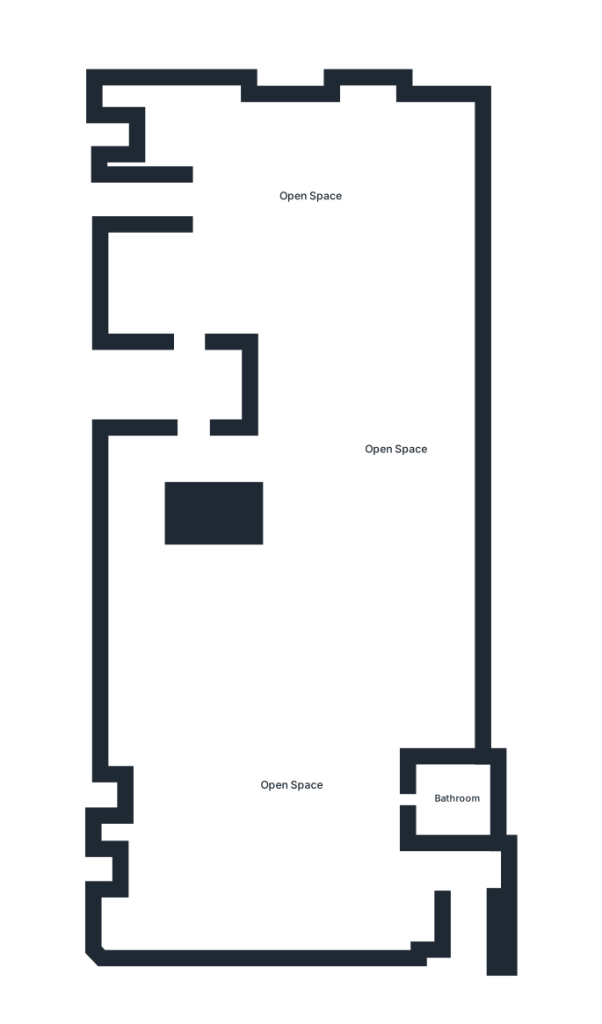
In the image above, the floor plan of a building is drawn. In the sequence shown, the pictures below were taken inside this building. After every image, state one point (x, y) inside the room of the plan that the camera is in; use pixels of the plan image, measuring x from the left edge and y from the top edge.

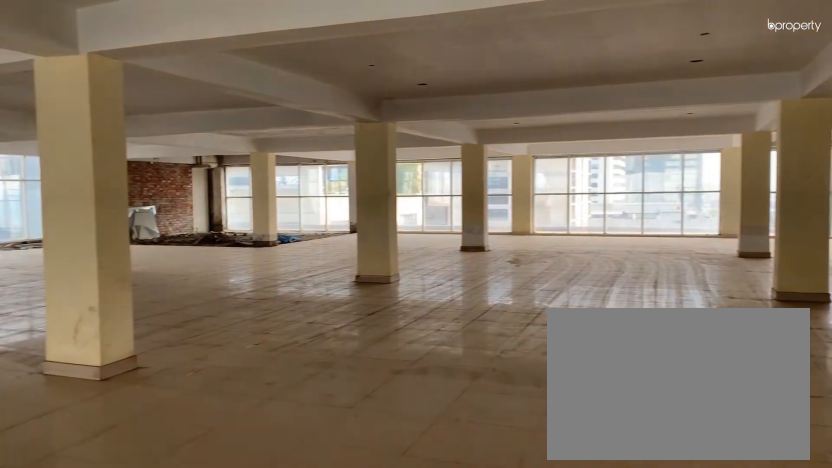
(312, 196)
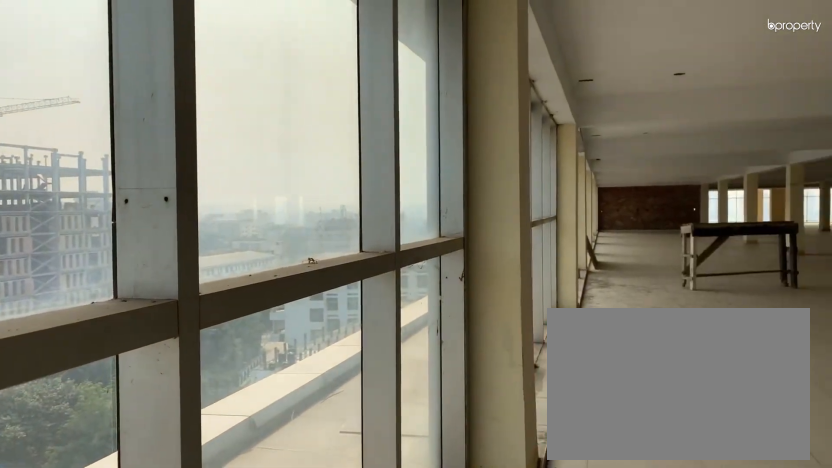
(312, 196)
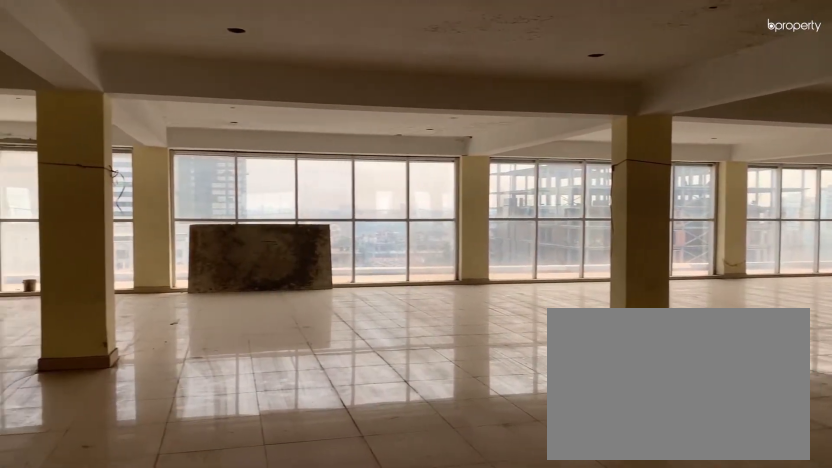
(392, 451)
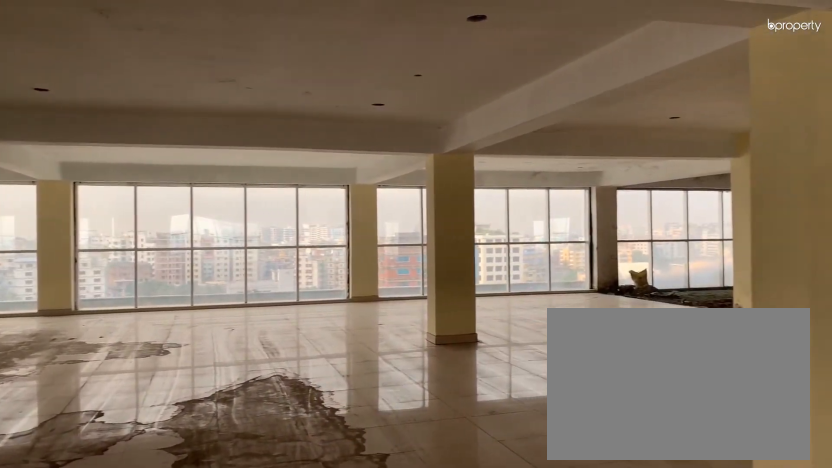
(394, 450)
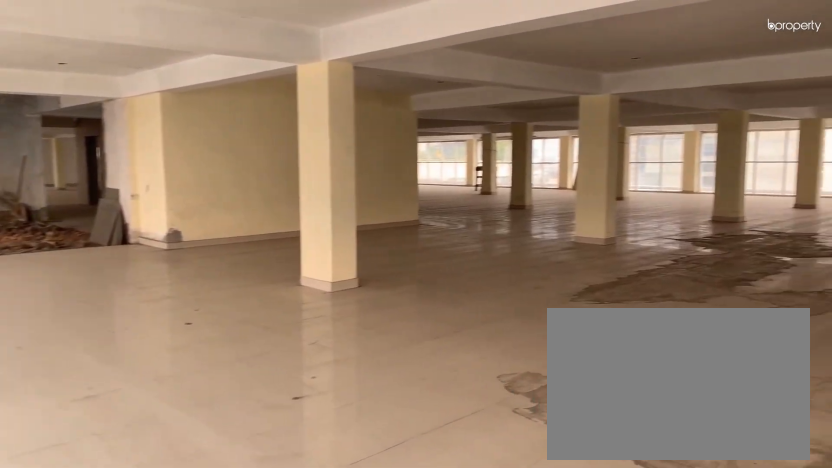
(290, 786)
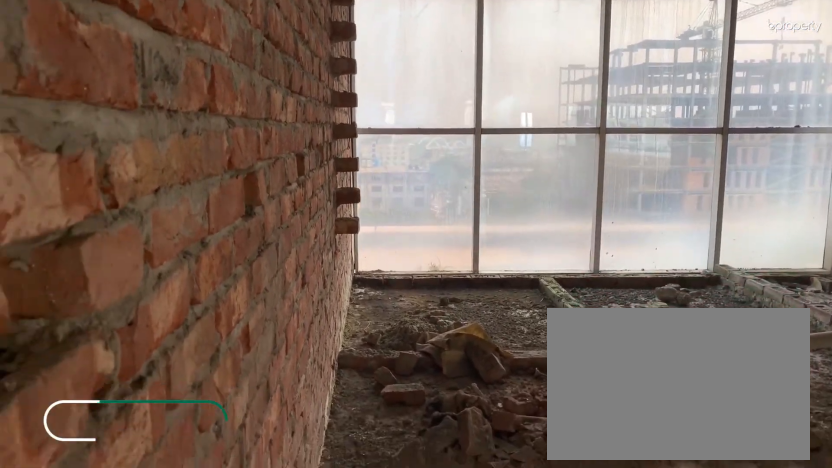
(456, 797)
